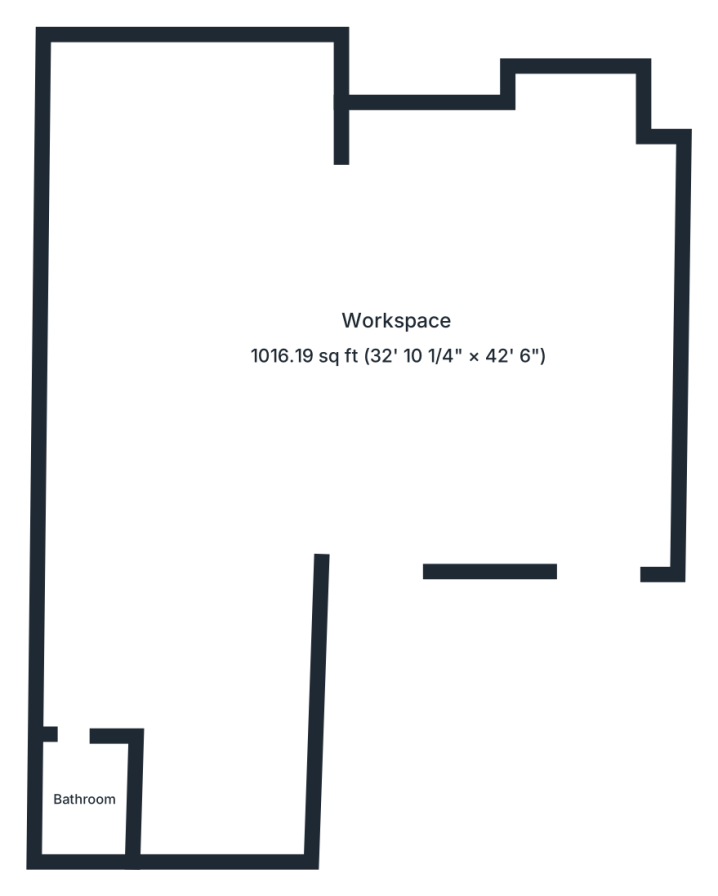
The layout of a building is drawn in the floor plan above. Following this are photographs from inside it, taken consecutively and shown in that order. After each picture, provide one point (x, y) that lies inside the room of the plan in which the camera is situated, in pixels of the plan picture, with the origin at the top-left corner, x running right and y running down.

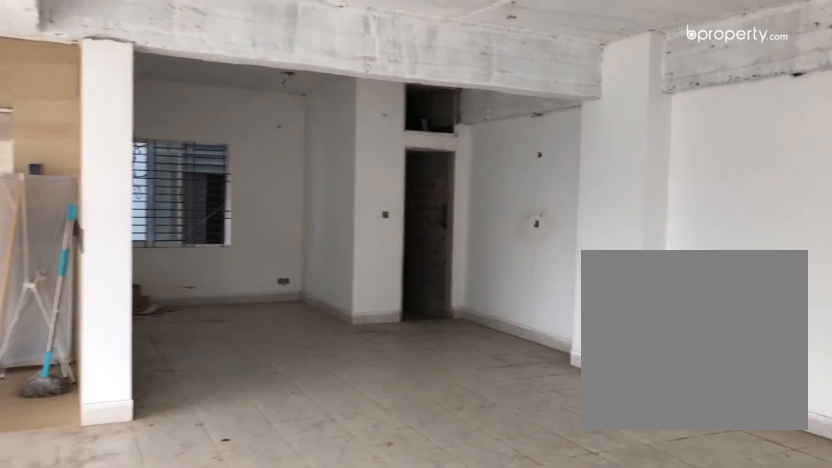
(401, 343)
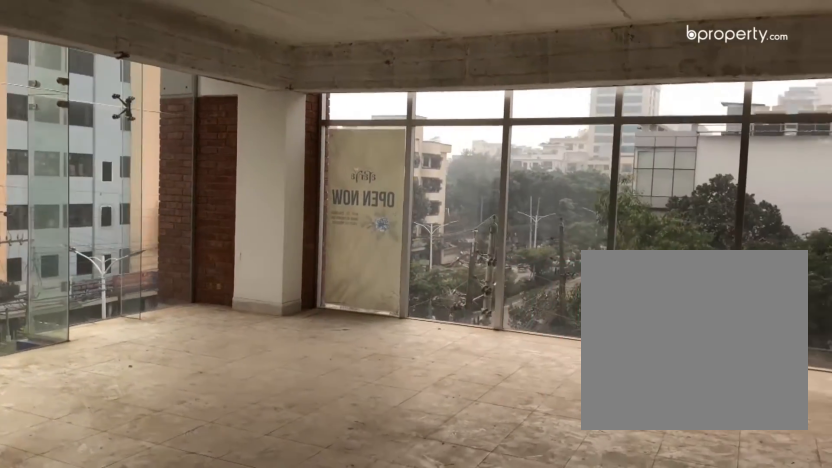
(401, 343)
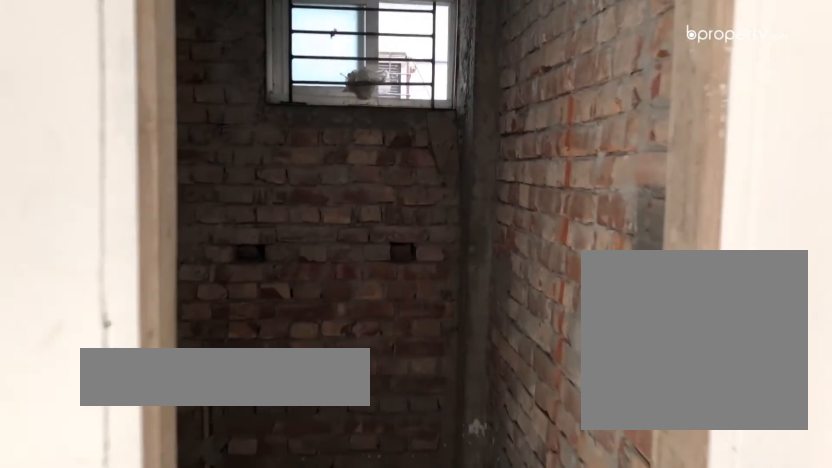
(85, 806)
